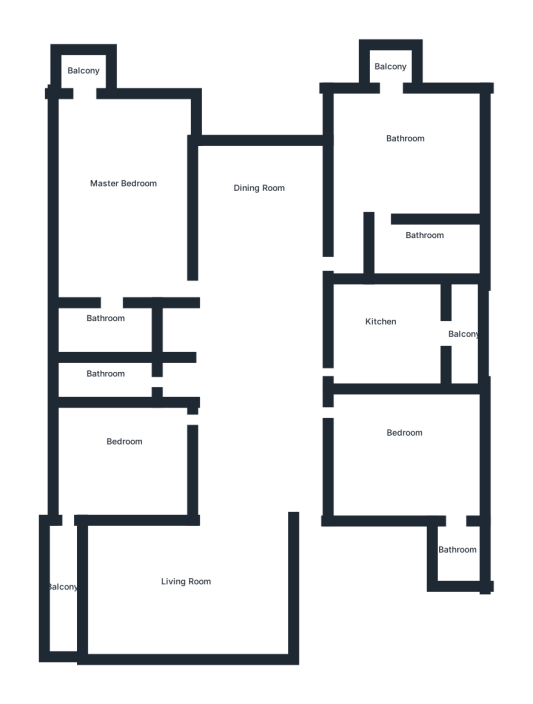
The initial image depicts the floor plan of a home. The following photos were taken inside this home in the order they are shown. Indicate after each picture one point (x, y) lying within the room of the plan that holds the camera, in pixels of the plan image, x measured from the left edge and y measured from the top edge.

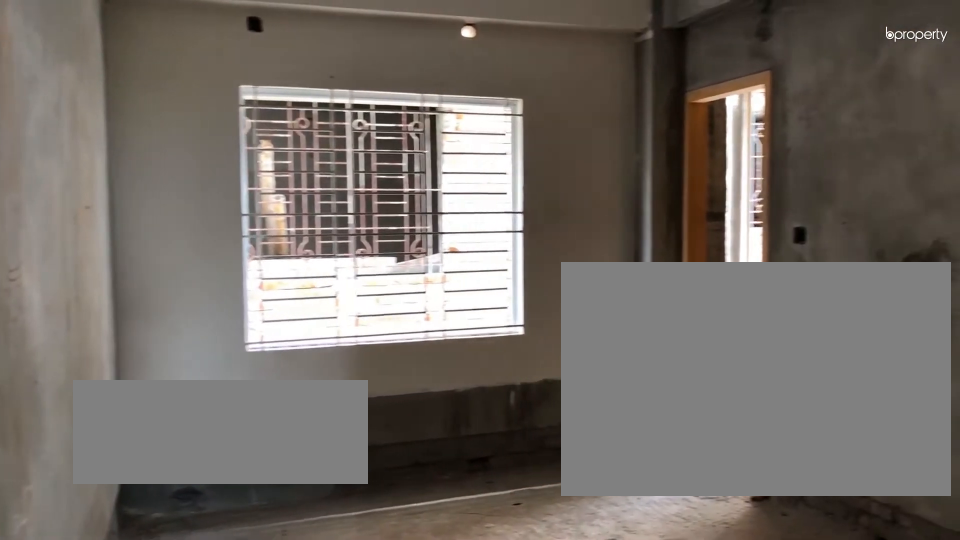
(408, 442)
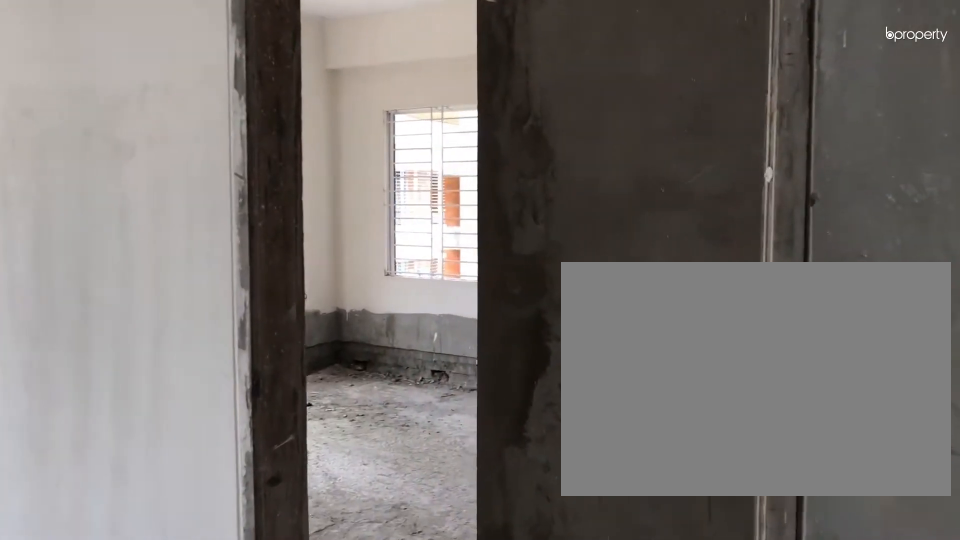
(348, 229)
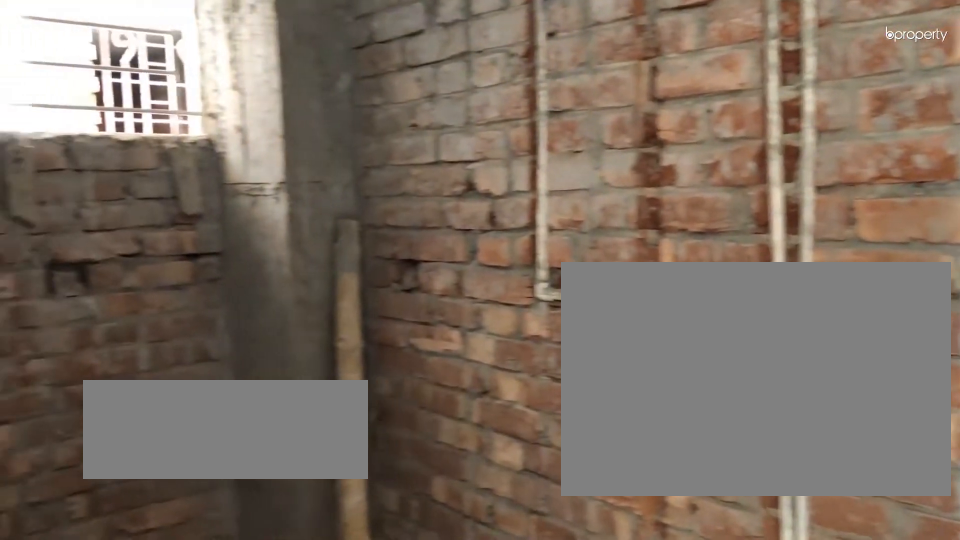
(428, 250)
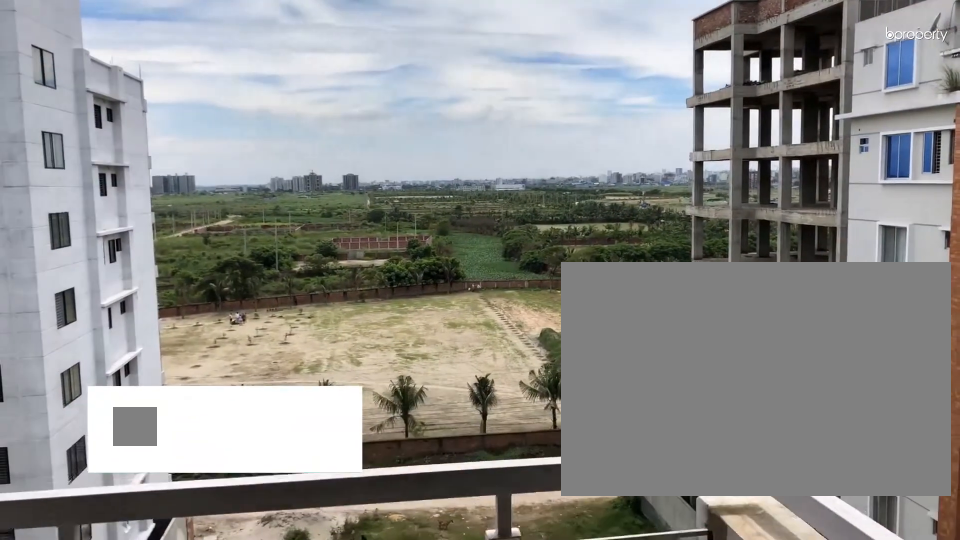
(387, 70)
